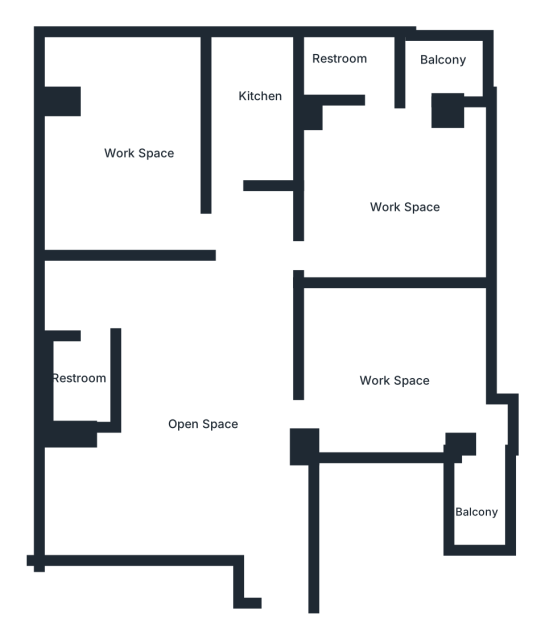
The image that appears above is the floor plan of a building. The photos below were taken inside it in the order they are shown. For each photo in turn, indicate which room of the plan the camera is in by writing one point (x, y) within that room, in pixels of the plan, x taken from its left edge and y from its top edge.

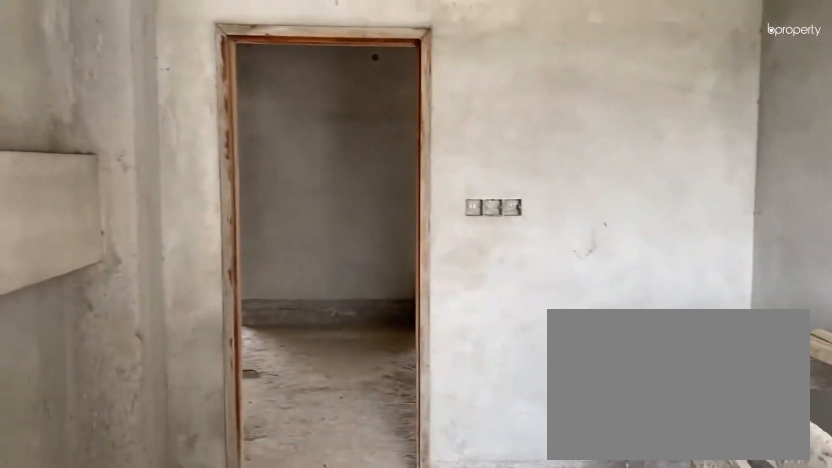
(404, 398)
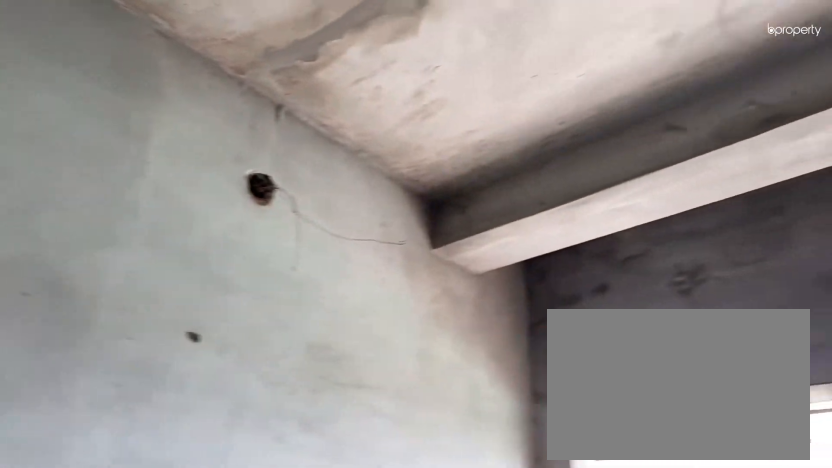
(404, 398)
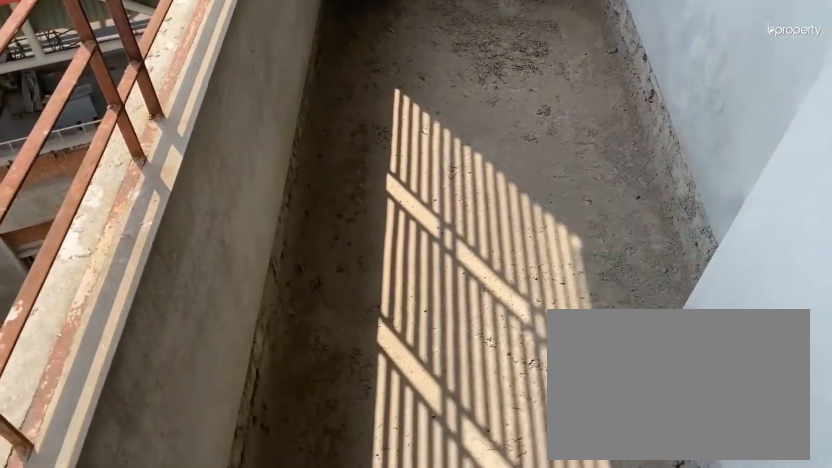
(482, 497)
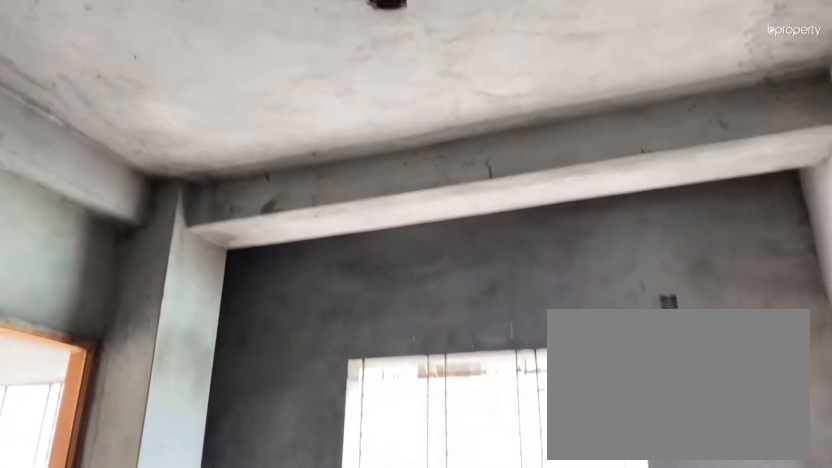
(413, 131)
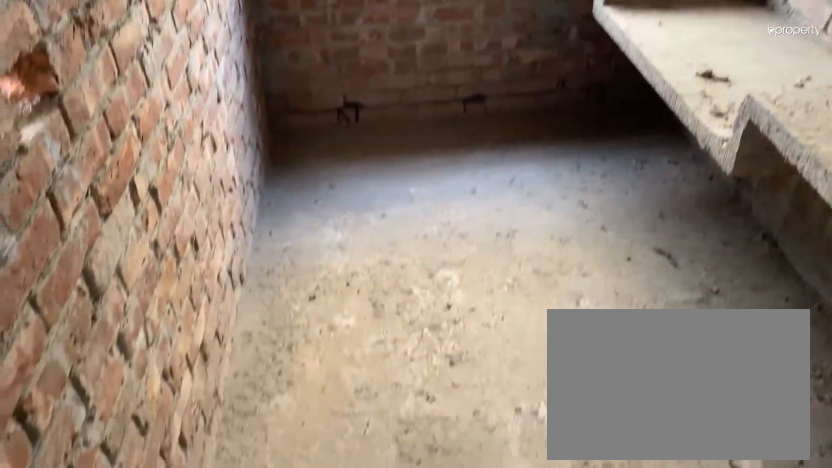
(253, 100)
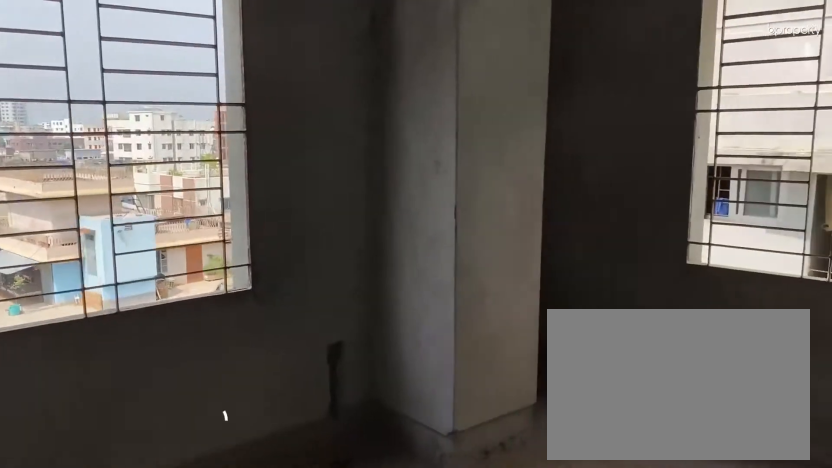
(132, 120)
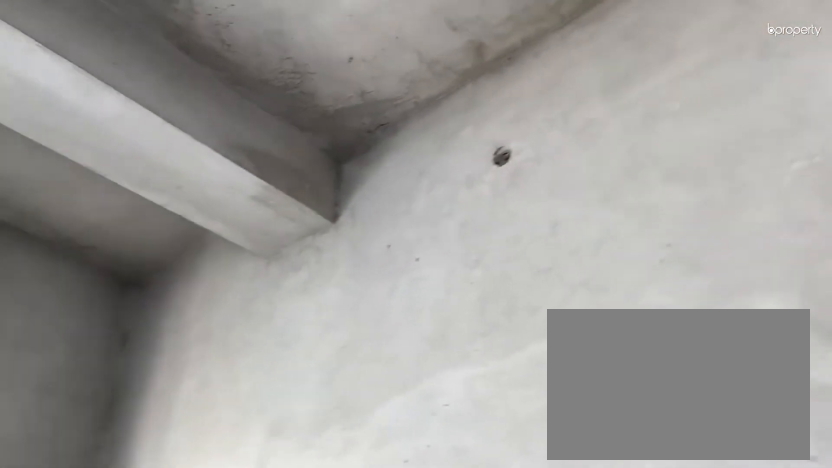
(132, 120)
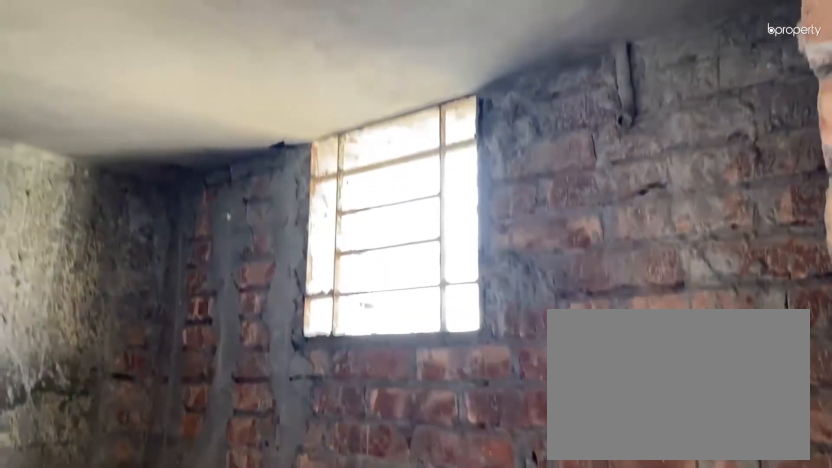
(77, 381)
